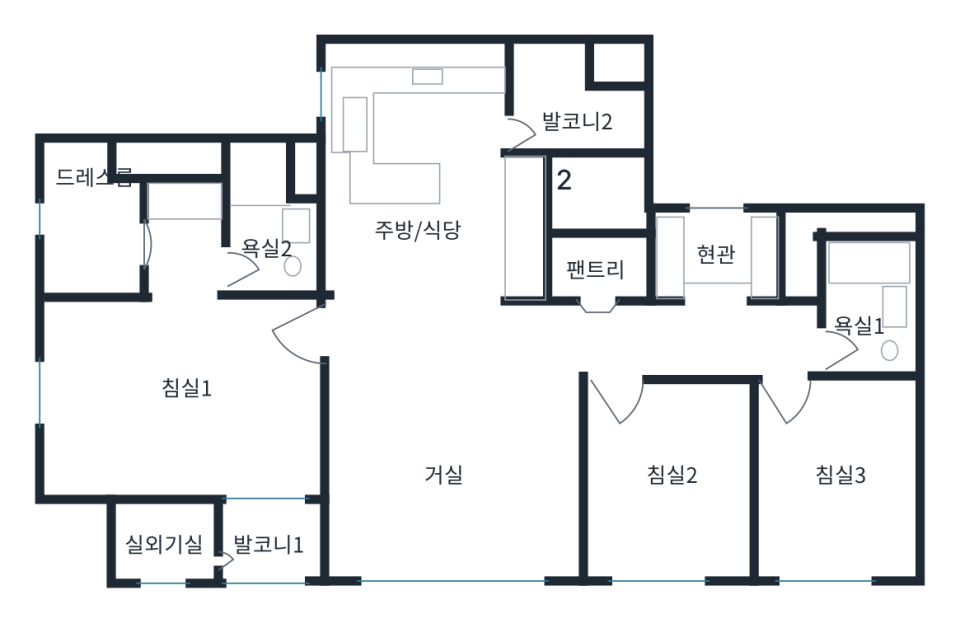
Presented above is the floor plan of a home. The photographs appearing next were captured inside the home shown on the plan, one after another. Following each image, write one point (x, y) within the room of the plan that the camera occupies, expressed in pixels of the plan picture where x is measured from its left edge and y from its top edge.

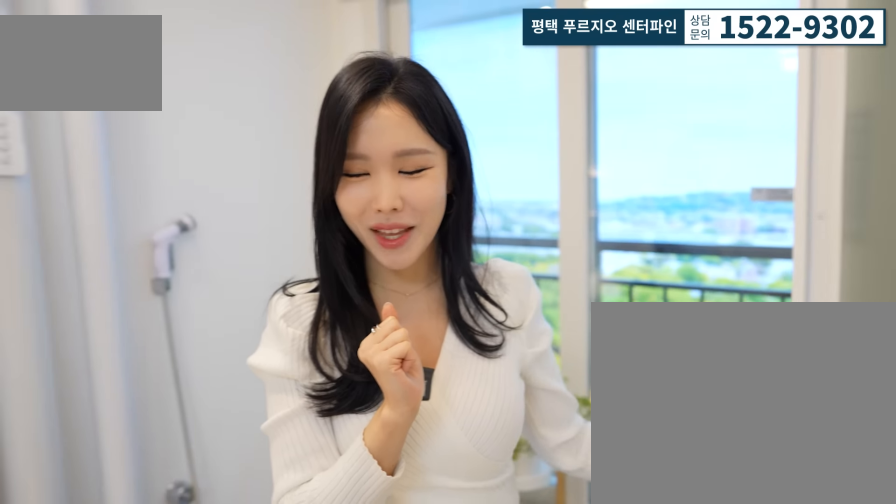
(263, 529)
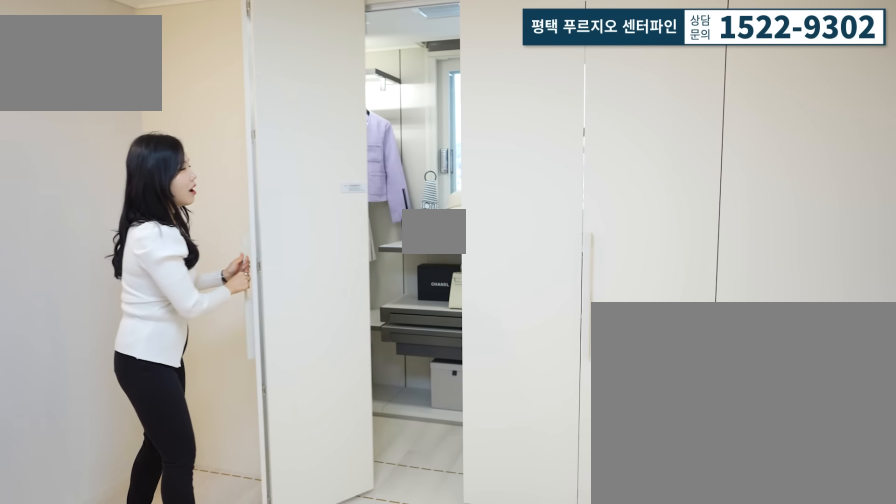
(115, 395)
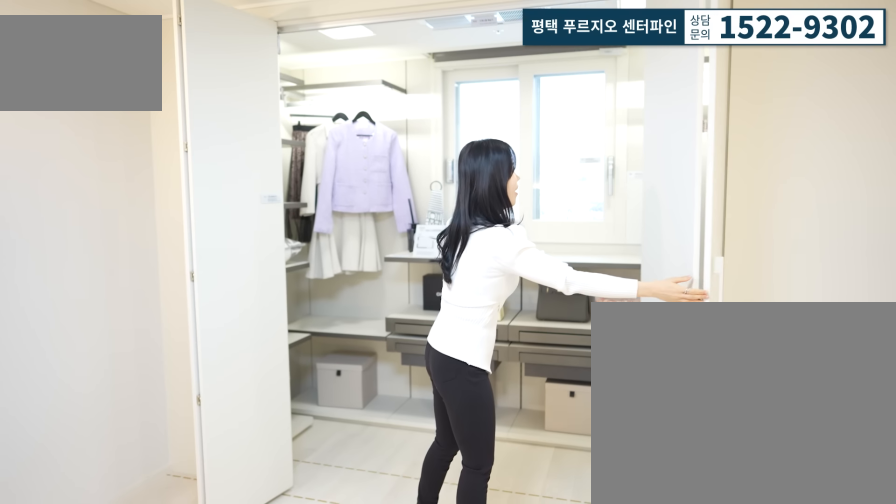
(116, 395)
